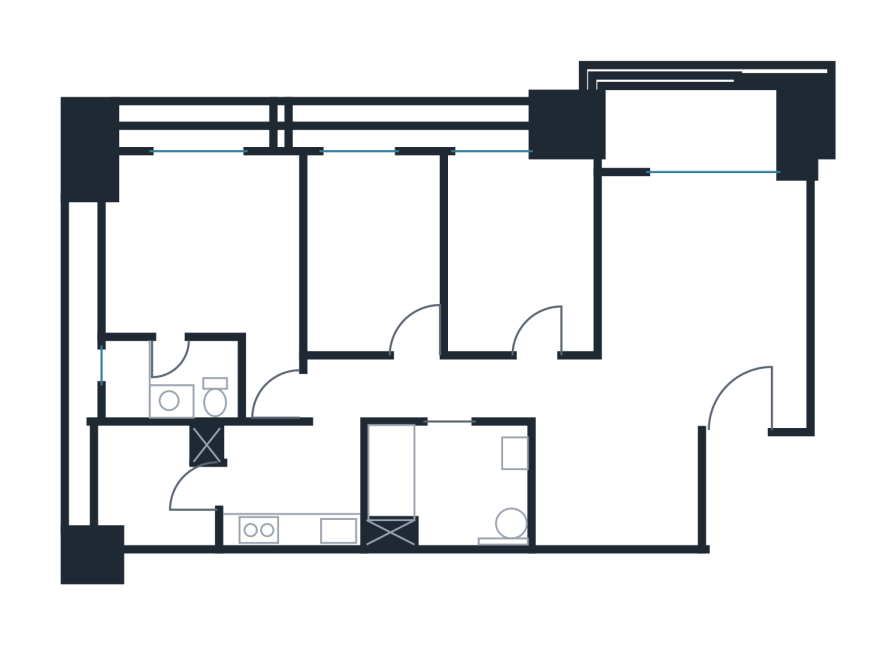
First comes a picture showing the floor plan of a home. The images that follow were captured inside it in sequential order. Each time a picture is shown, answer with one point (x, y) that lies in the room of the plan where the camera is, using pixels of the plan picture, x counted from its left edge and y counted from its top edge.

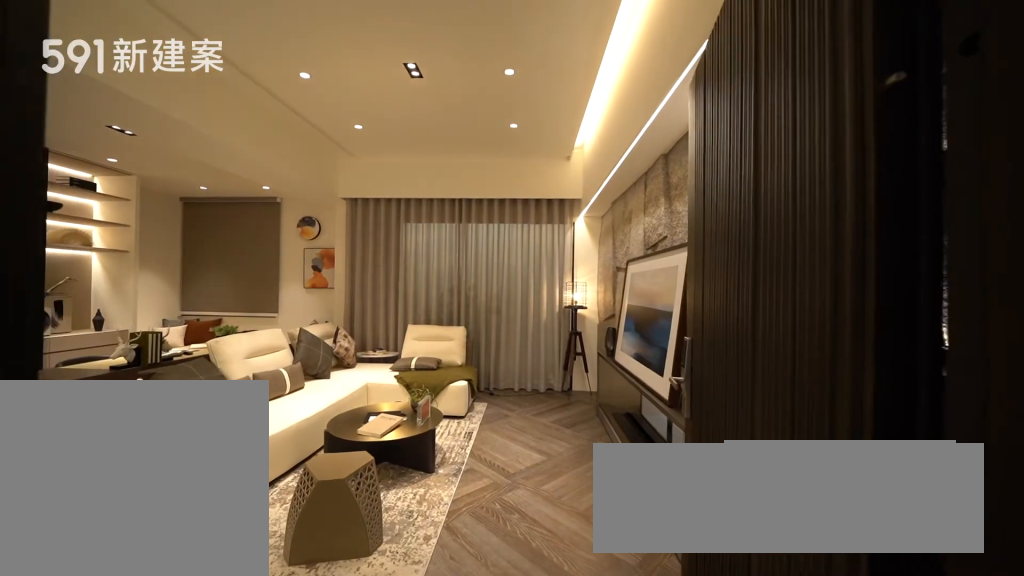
(741, 394)
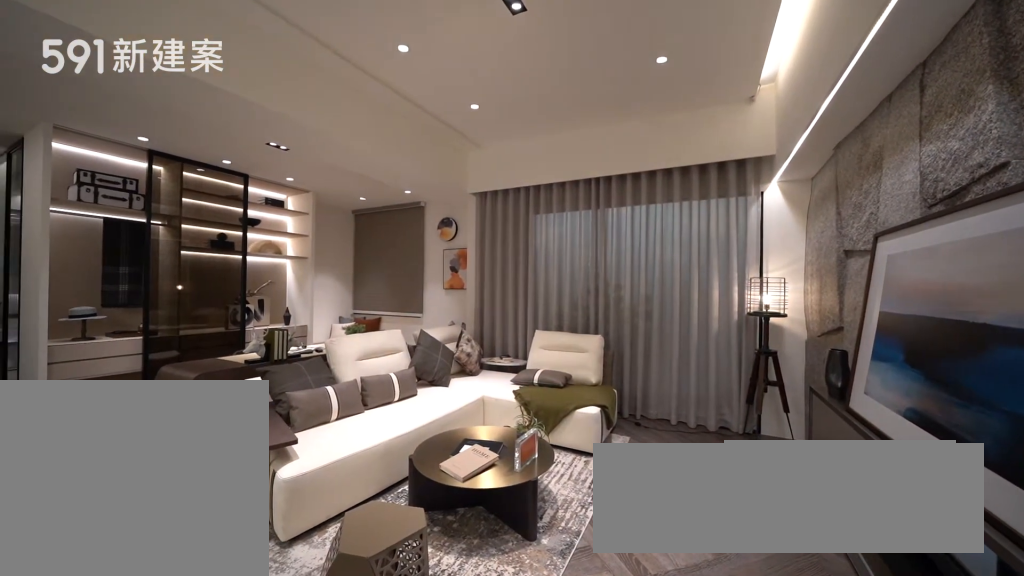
(701, 266)
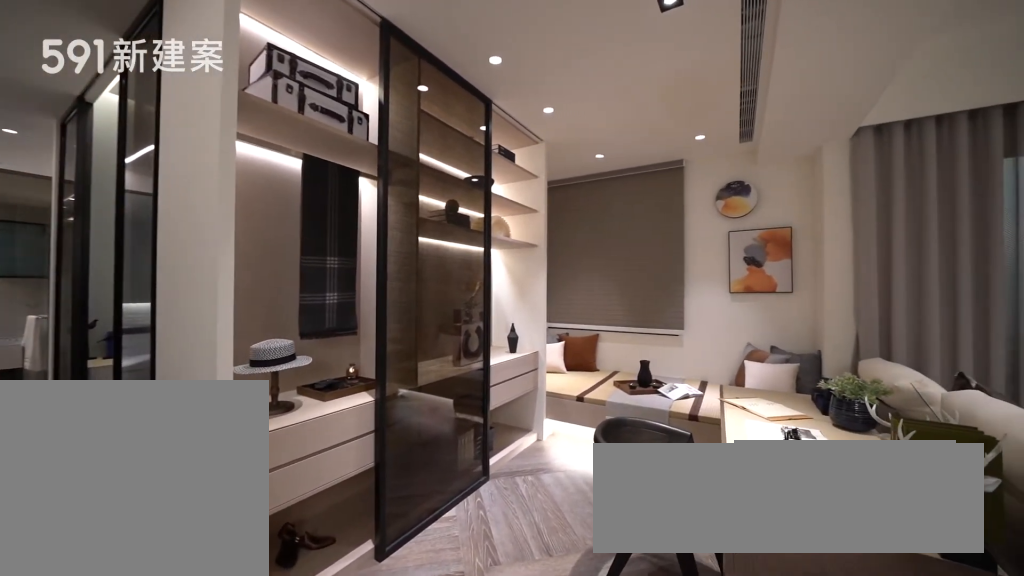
(521, 247)
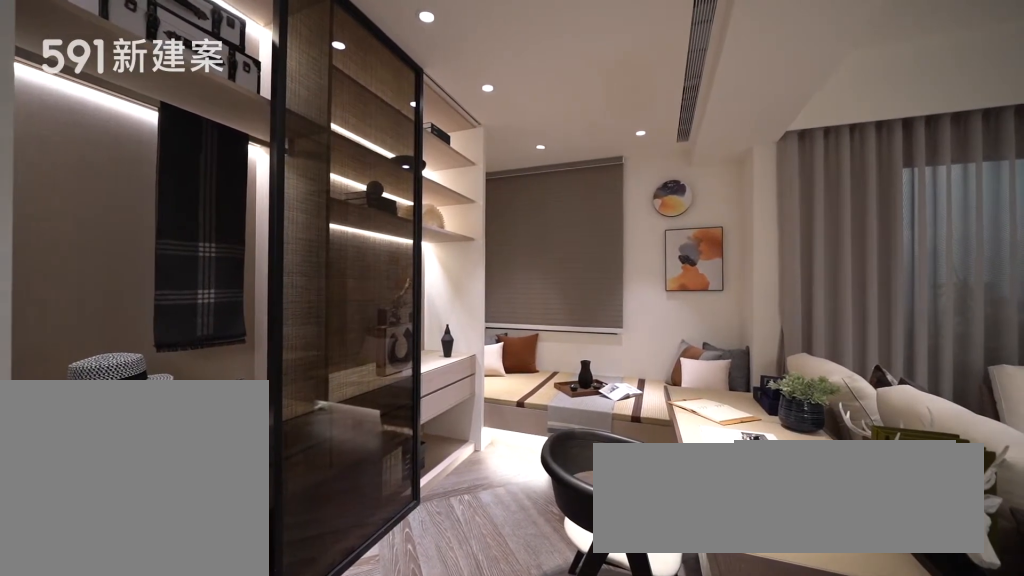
(521, 247)
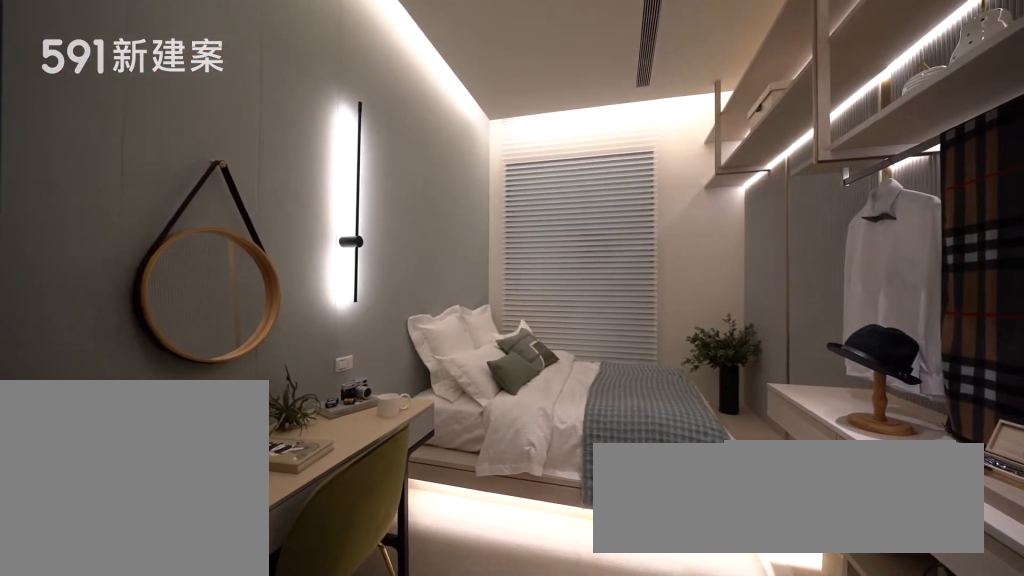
(374, 249)
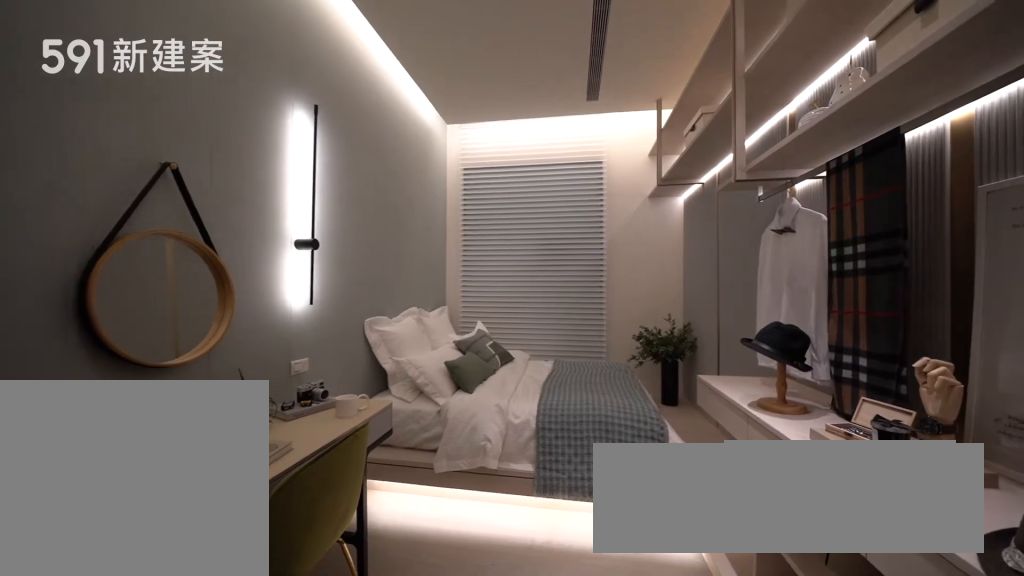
(374, 249)
